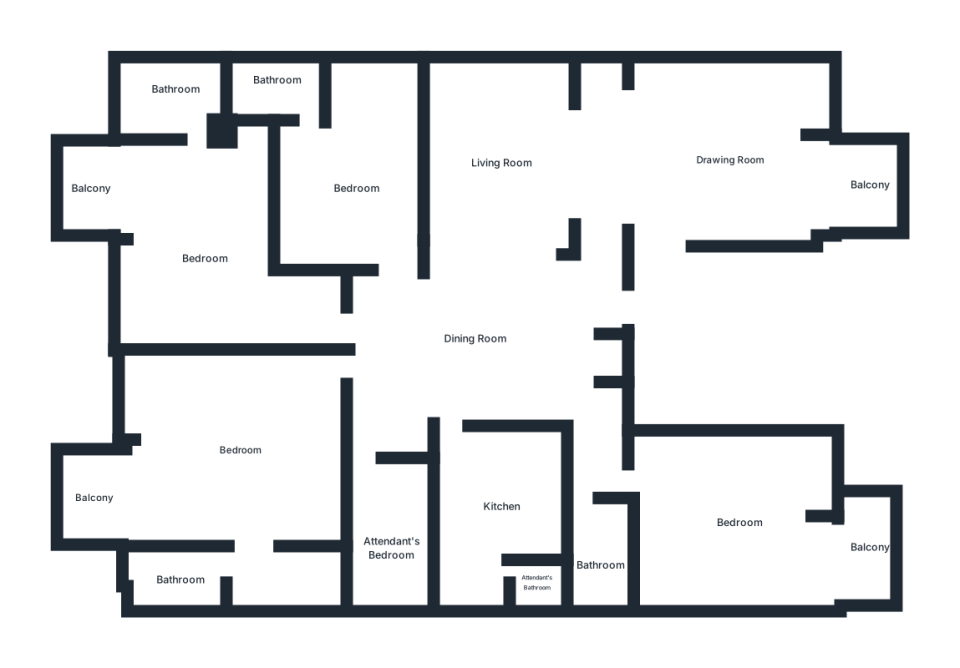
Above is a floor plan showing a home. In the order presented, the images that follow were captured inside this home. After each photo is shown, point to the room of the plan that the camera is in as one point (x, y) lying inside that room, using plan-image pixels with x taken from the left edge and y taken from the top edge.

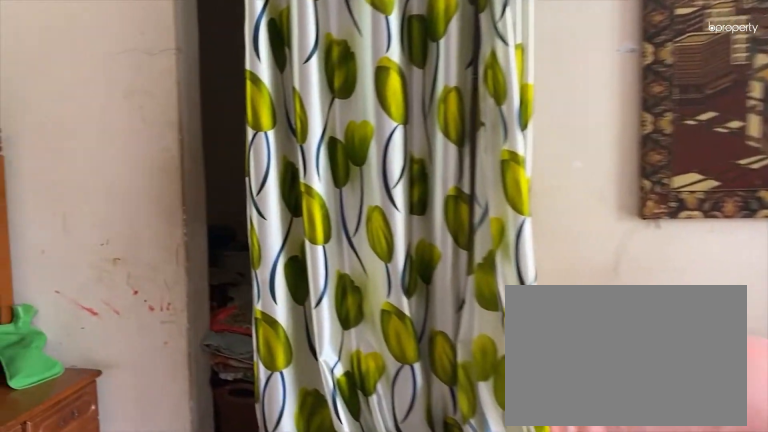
(241, 446)
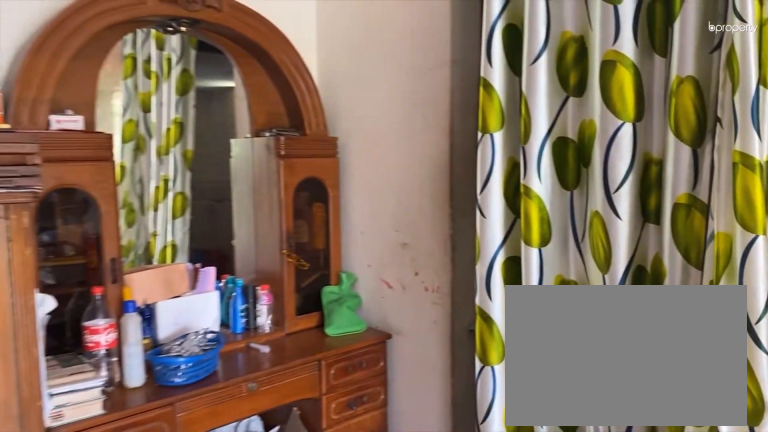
(241, 446)
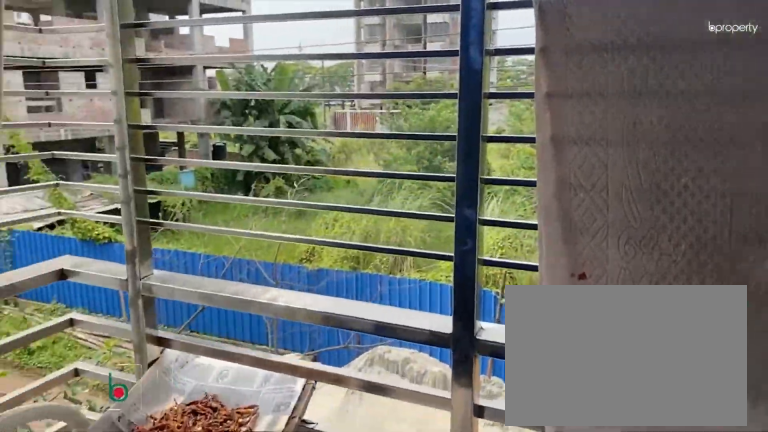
(95, 497)
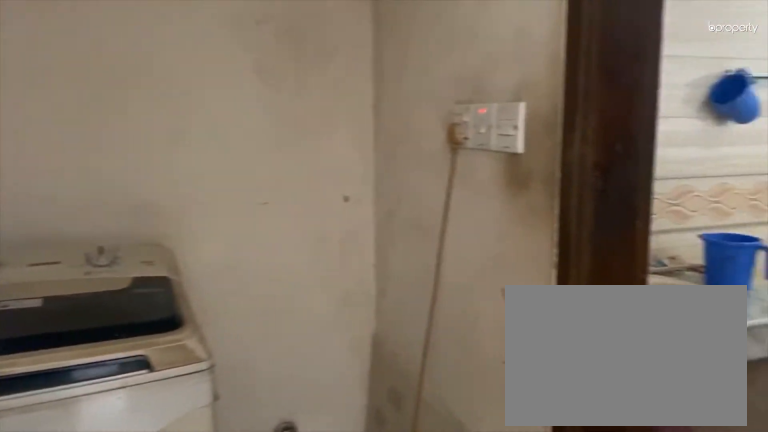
(242, 534)
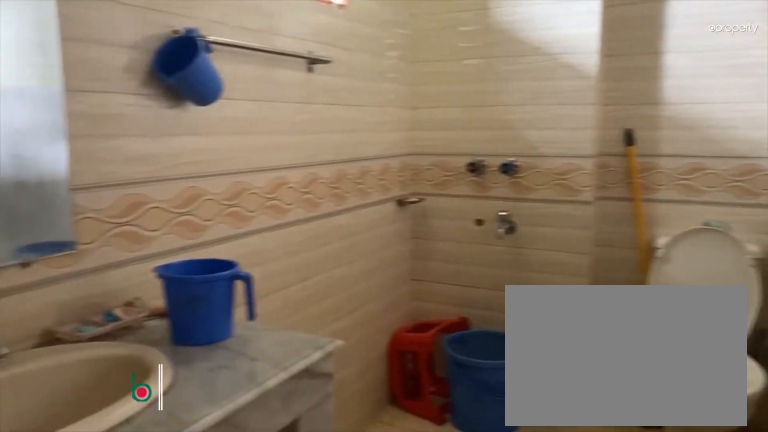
(181, 580)
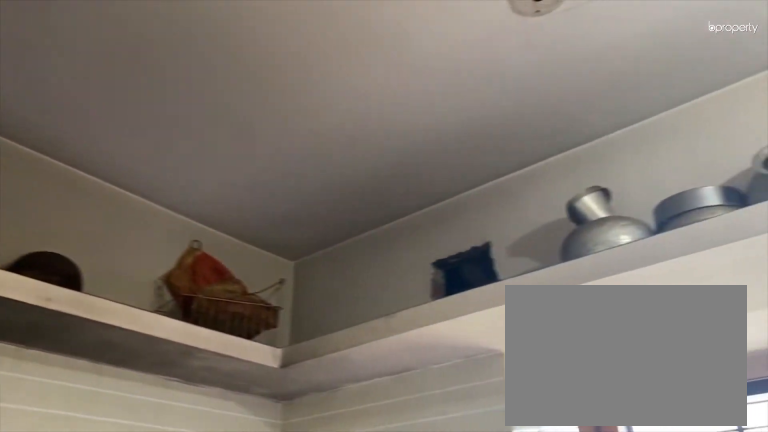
(503, 506)
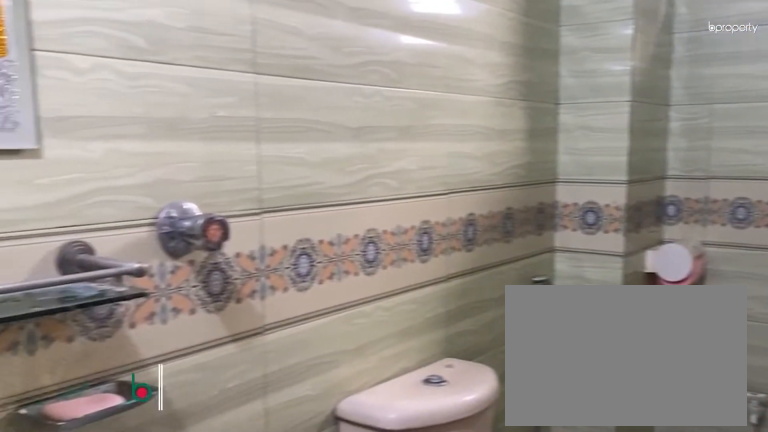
(601, 560)
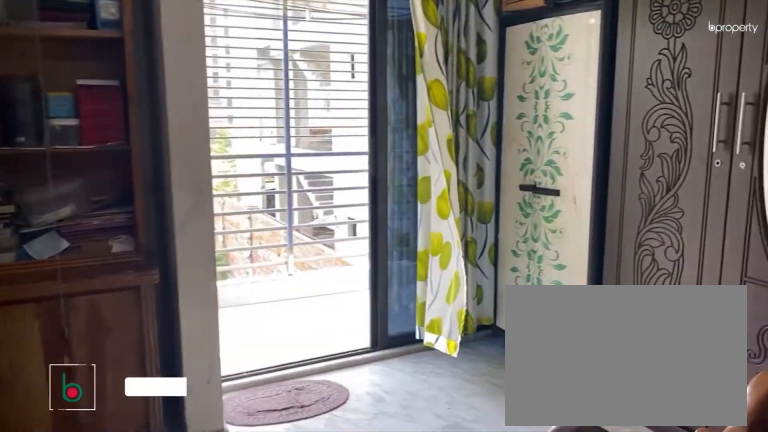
(738, 521)
